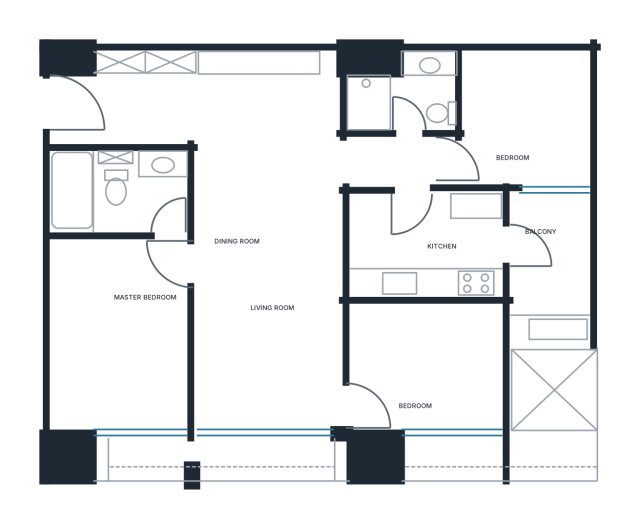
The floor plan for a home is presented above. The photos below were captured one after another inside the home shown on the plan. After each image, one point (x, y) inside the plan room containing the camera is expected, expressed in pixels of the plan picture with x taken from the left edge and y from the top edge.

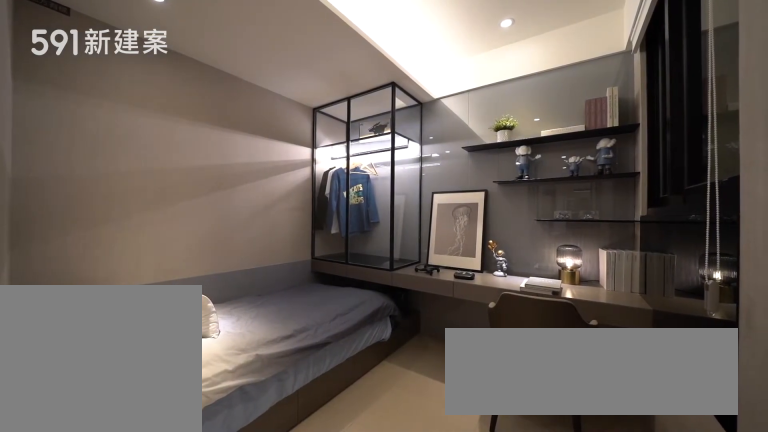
(521, 120)
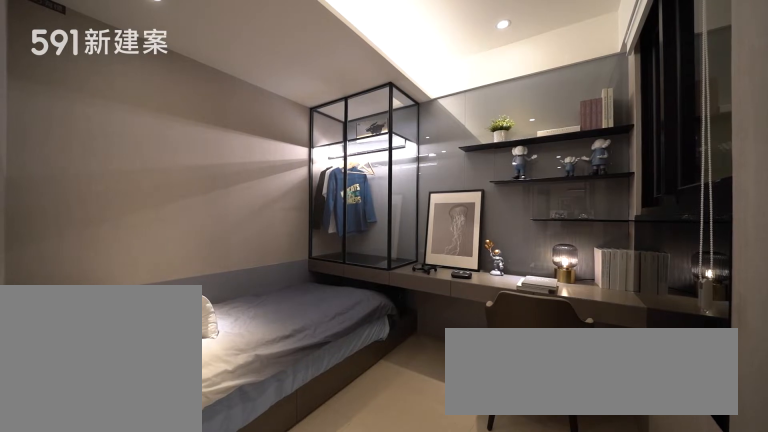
(521, 120)
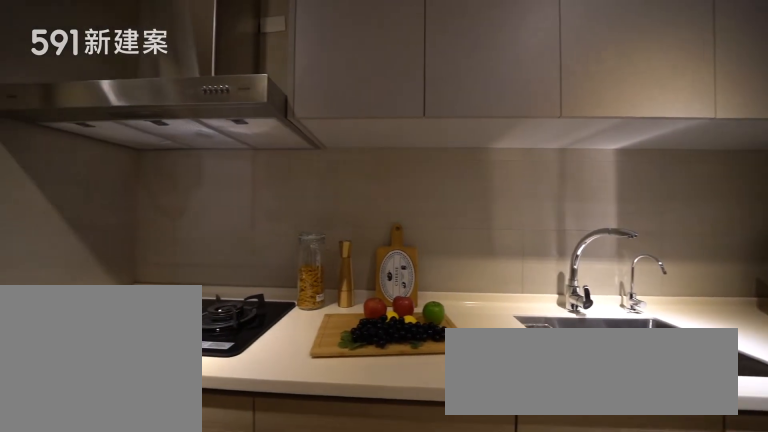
(428, 243)
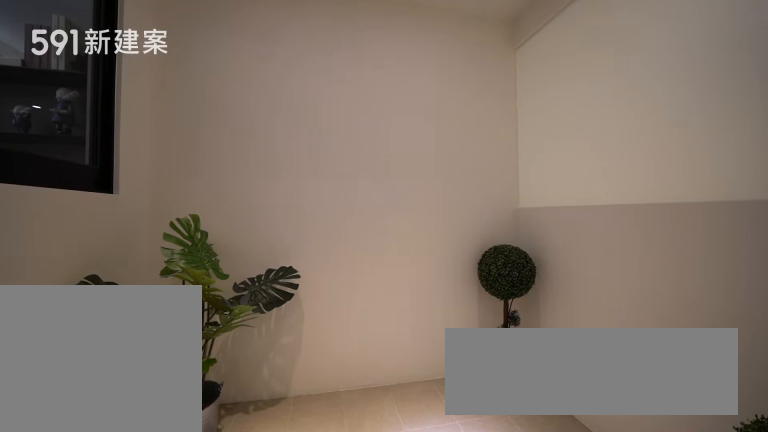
(552, 252)
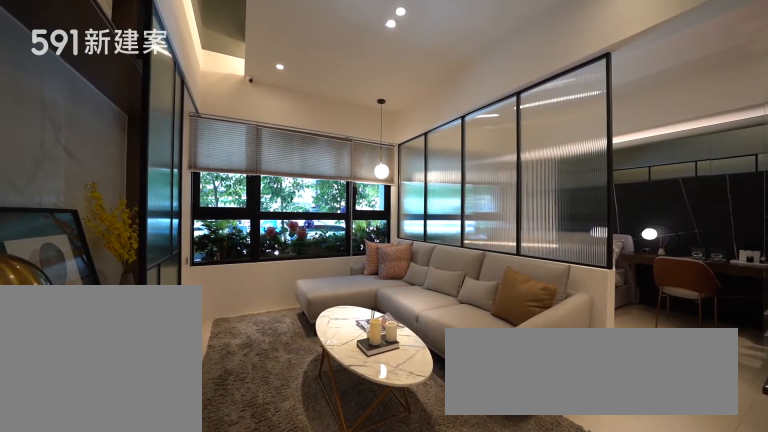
(268, 352)
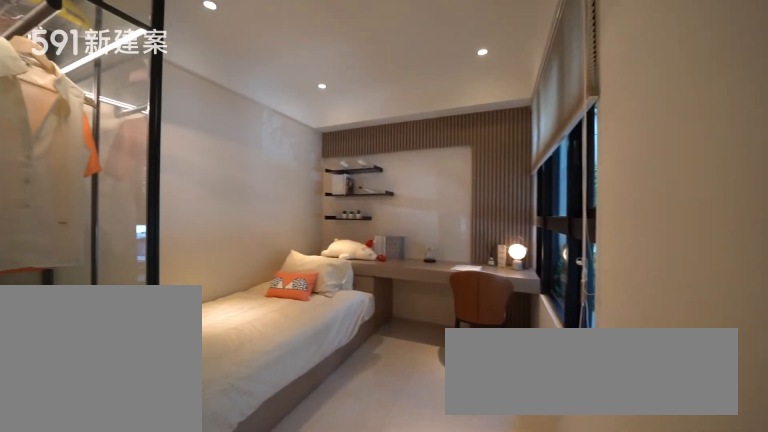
(428, 368)
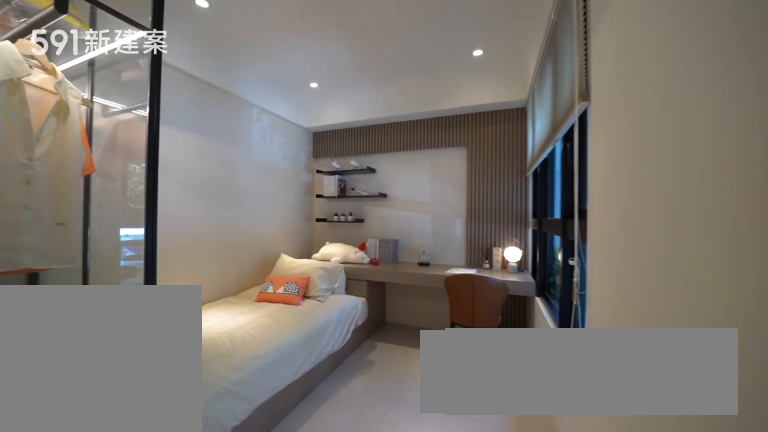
(428, 368)
